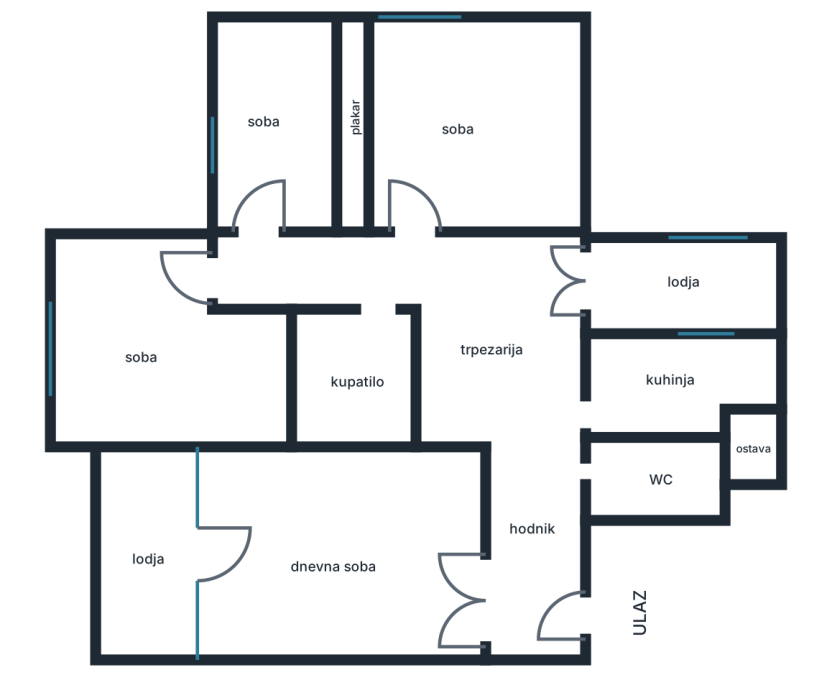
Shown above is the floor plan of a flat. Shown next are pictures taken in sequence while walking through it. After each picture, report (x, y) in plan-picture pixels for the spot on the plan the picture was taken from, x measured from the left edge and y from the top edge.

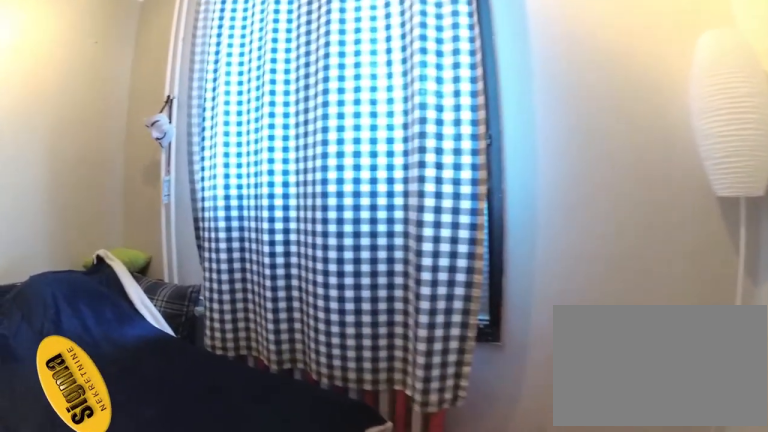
(136, 286)
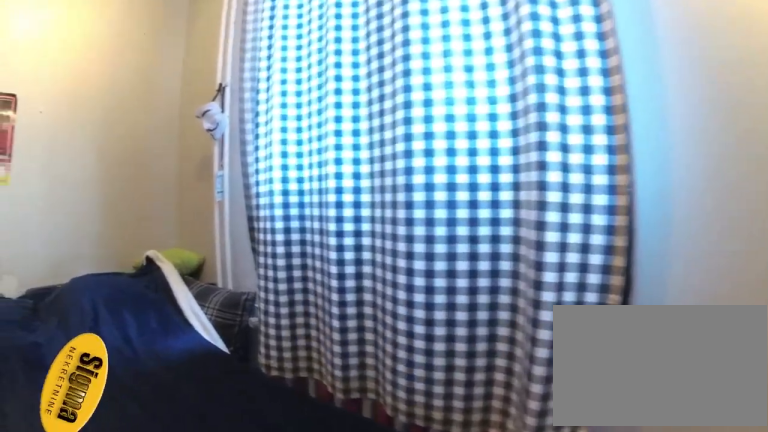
(128, 284)
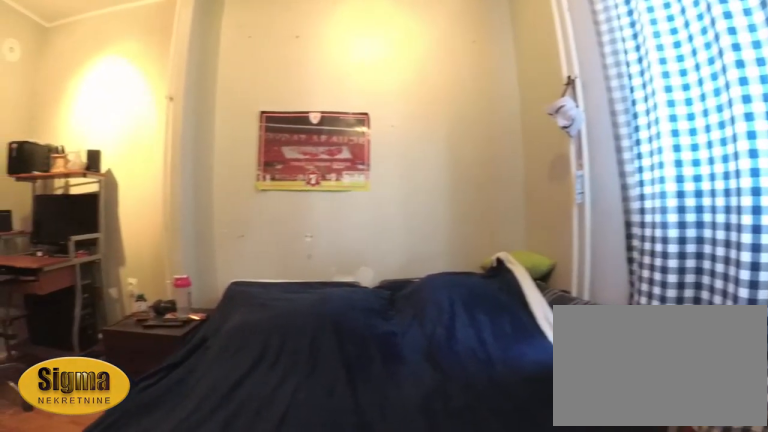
(102, 286)
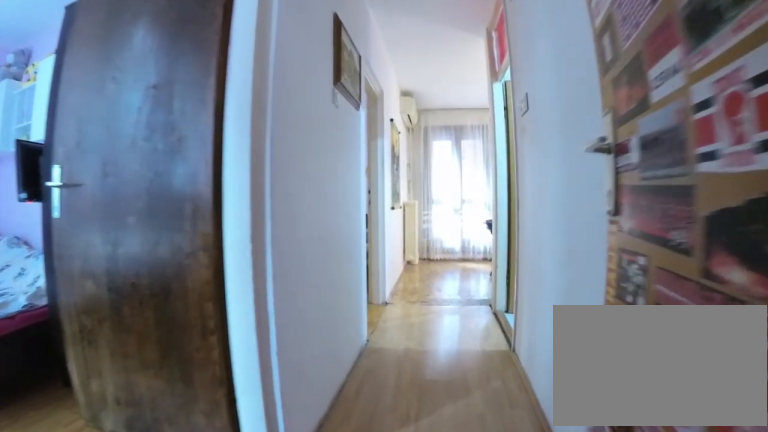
(154, 280)
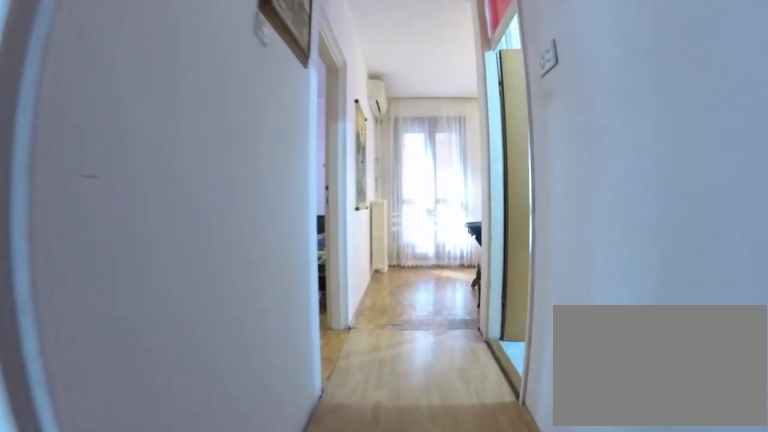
(188, 280)
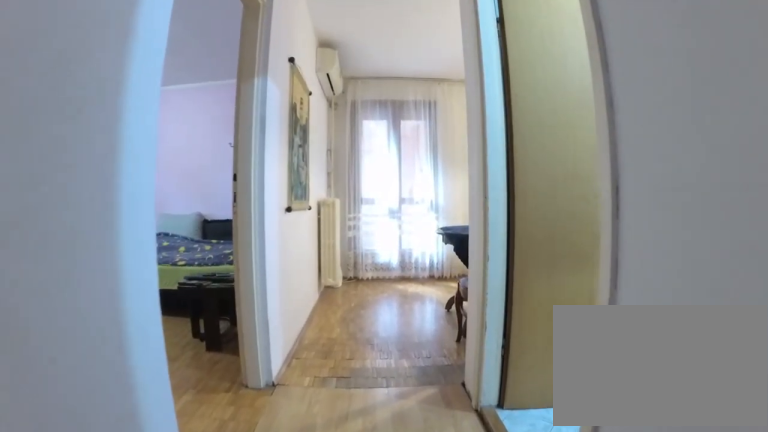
(233, 284)
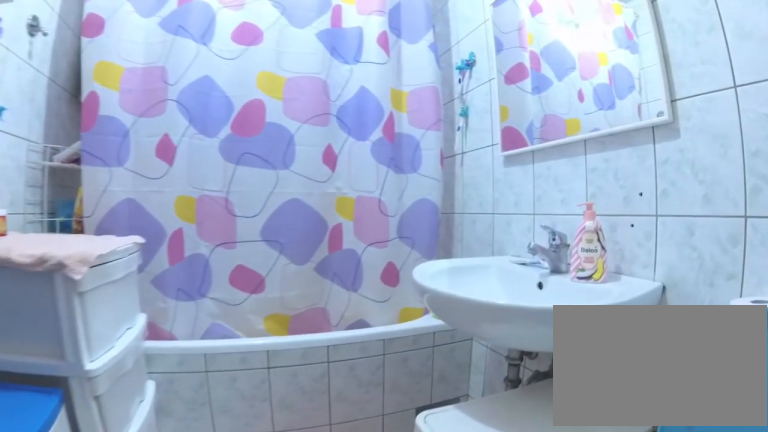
(355, 295)
